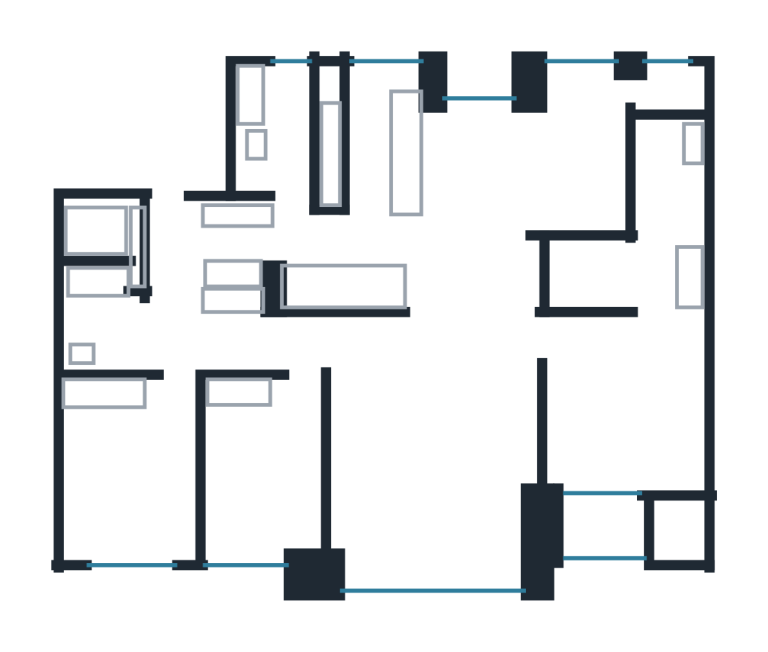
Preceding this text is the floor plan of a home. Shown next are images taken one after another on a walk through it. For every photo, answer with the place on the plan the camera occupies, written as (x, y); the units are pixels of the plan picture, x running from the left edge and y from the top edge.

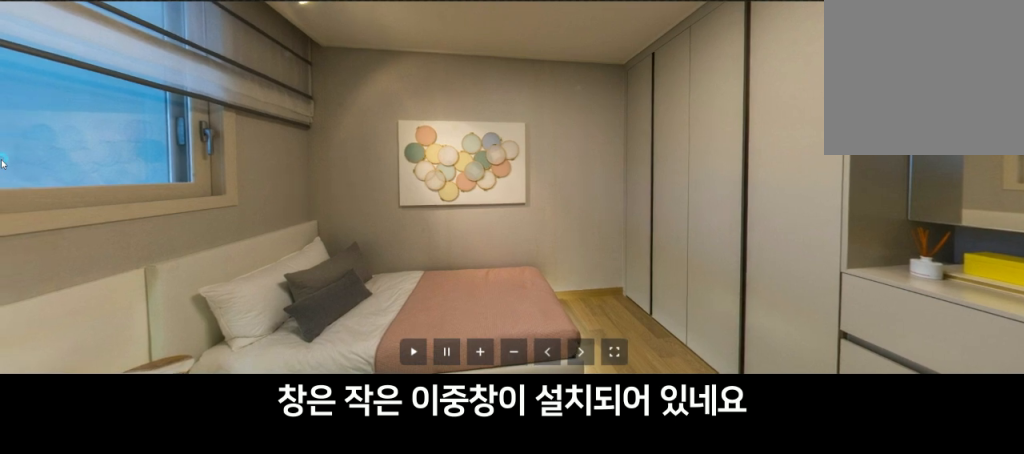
(132, 465)
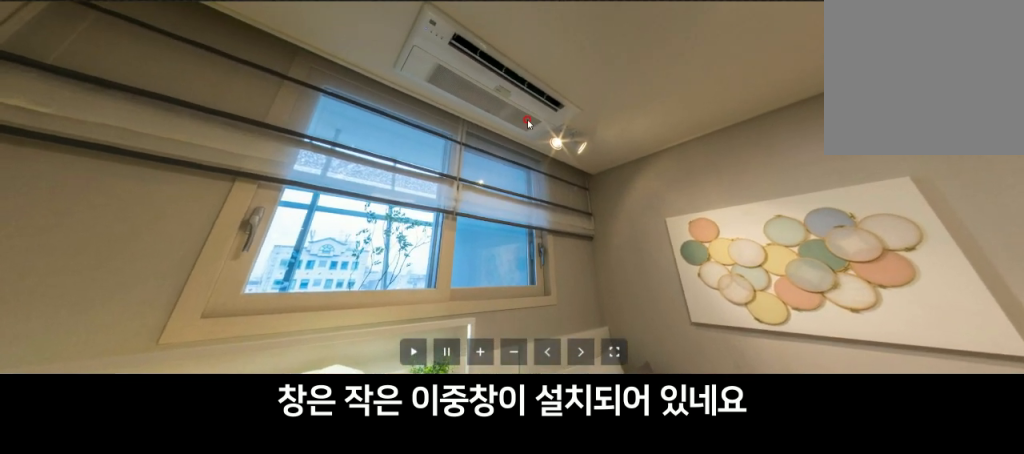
(131, 465)
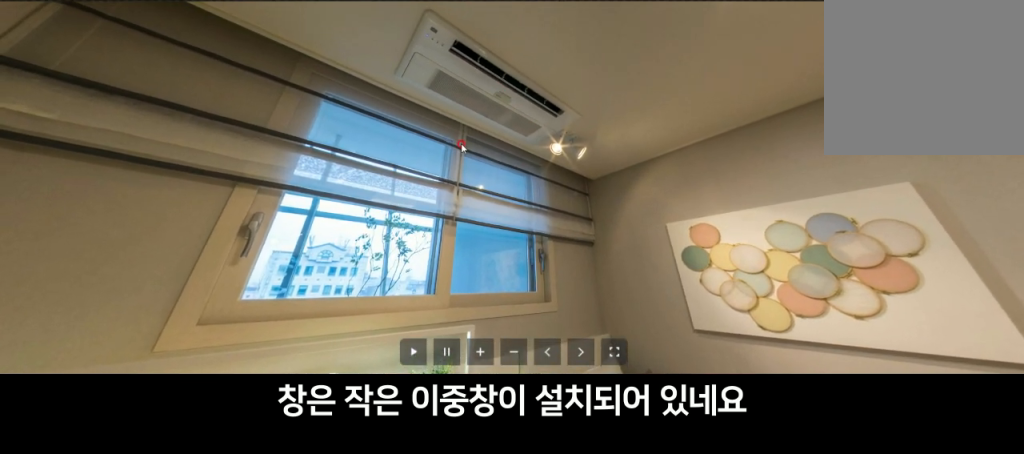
(131, 465)
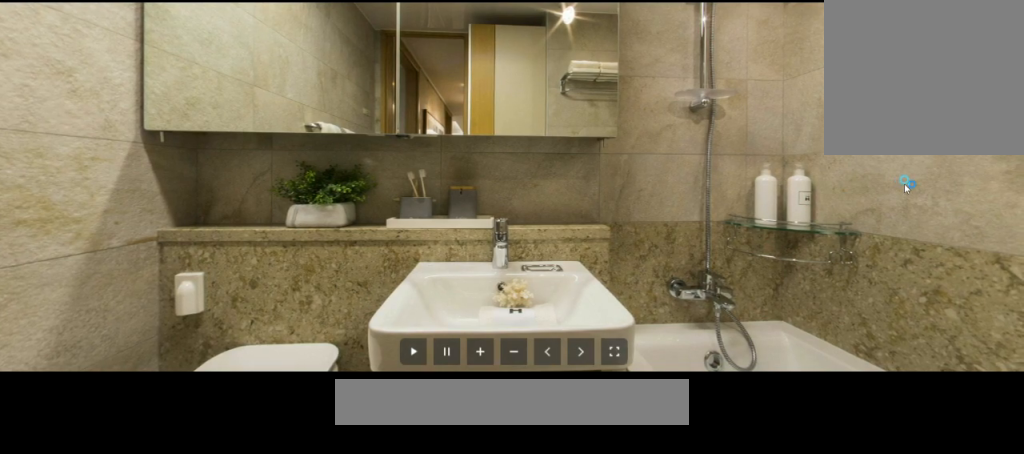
(74, 314)
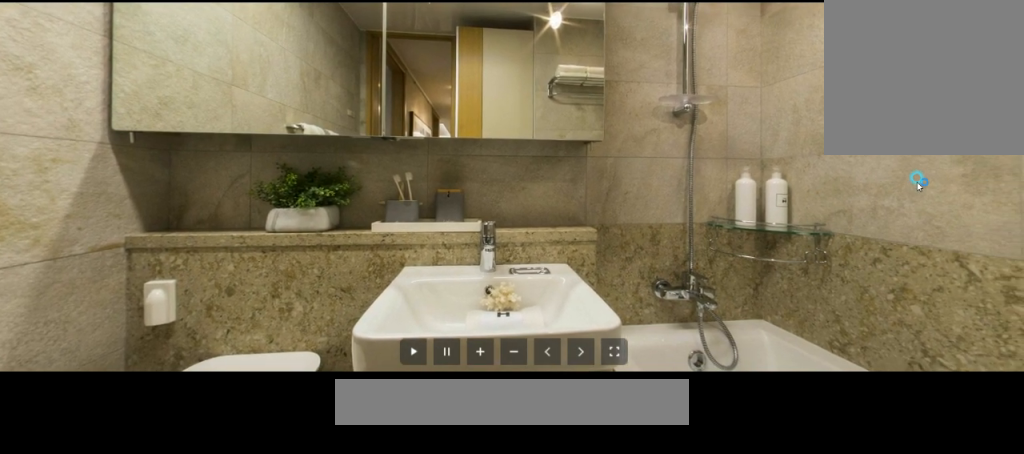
(74, 311)
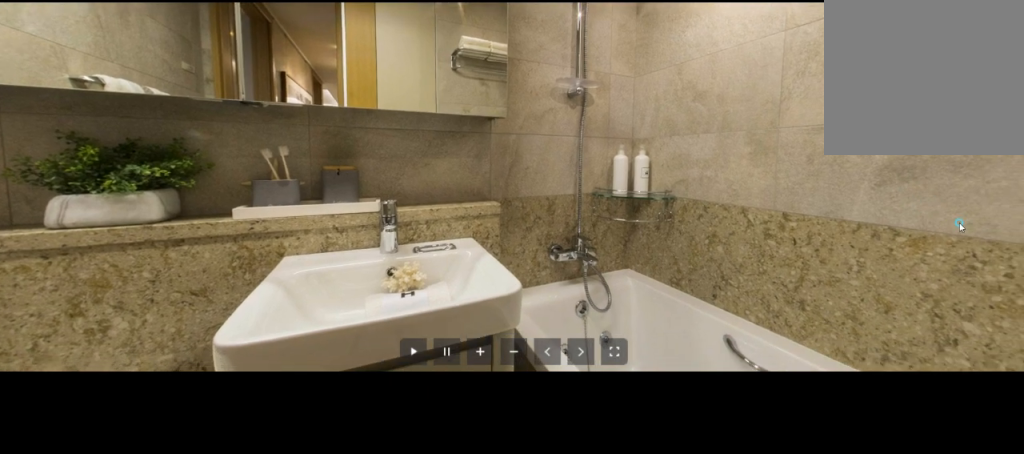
(75, 264)
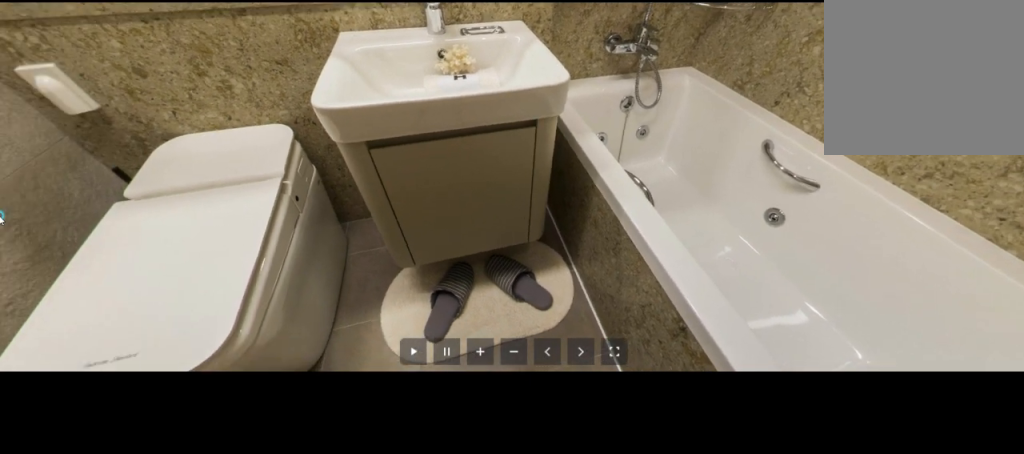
(74, 287)
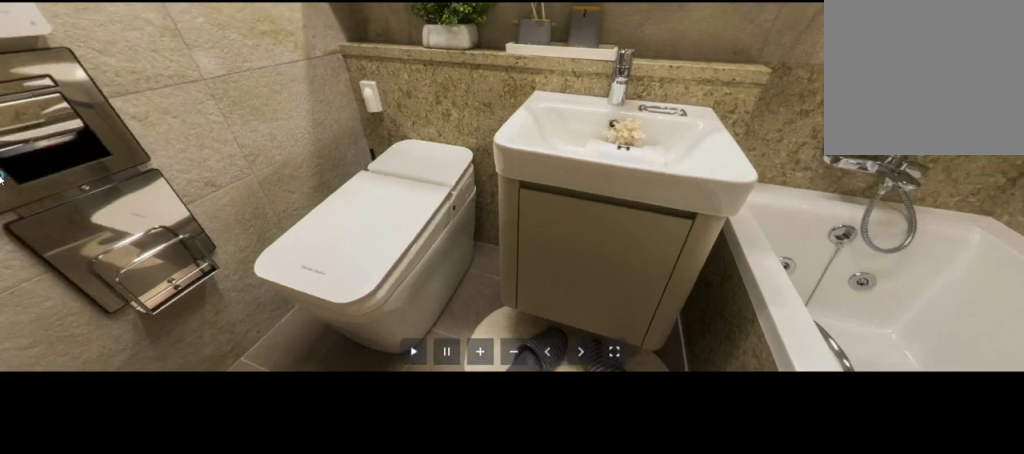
(76, 334)
